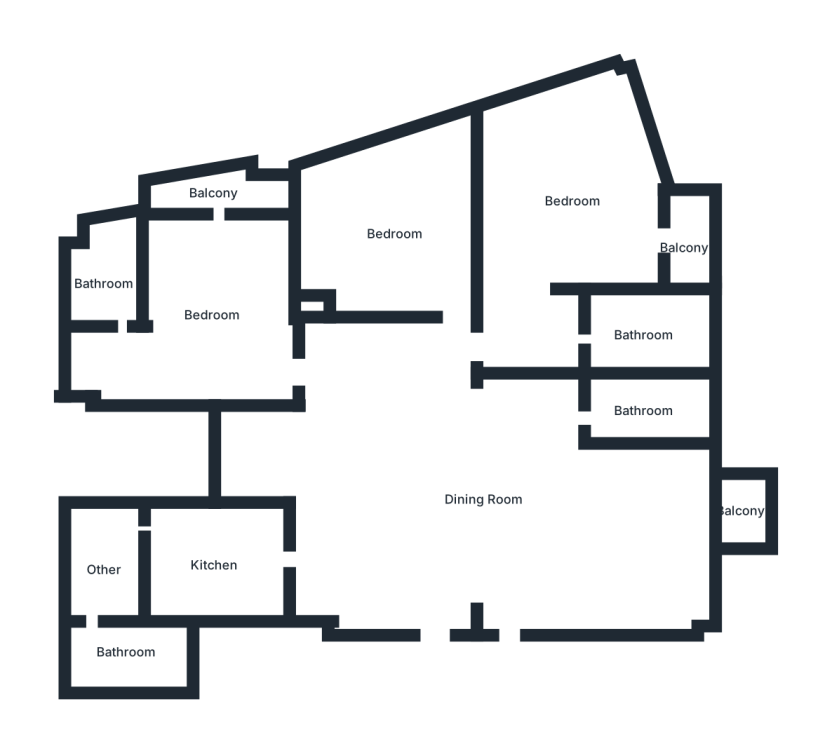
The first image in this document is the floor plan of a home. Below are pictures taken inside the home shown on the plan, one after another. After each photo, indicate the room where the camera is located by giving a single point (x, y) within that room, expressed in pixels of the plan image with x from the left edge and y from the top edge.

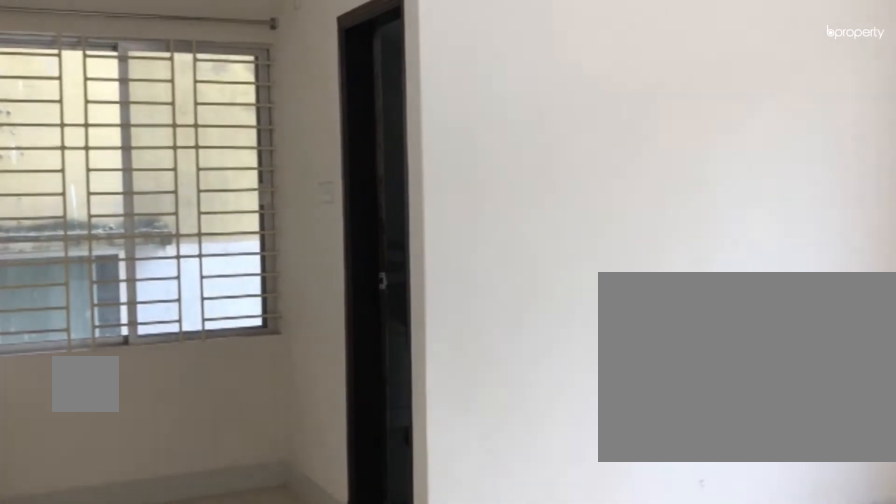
(211, 315)
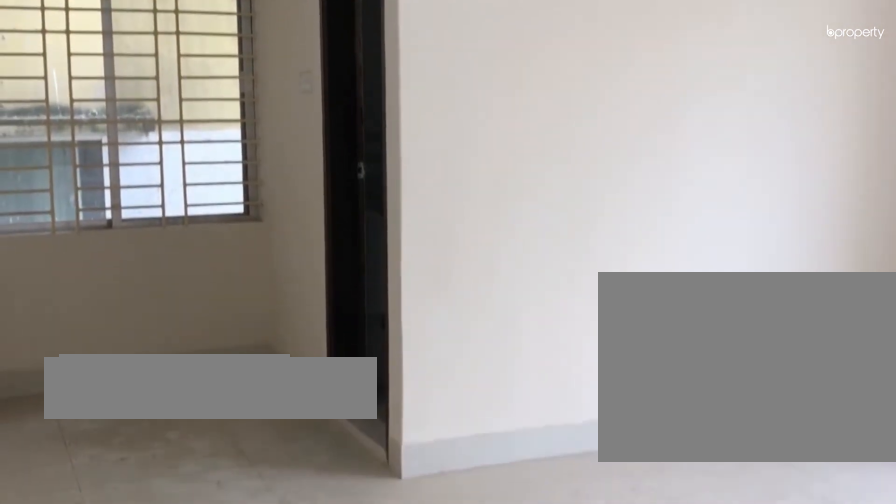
(211, 315)
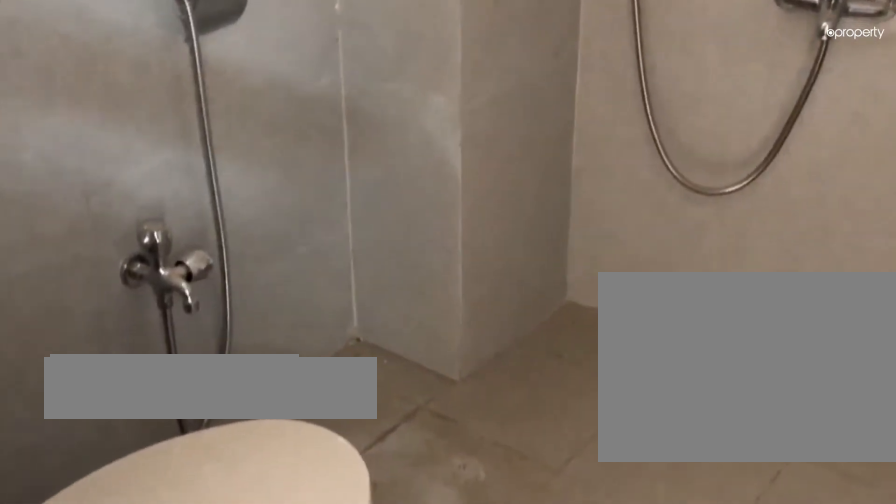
(105, 283)
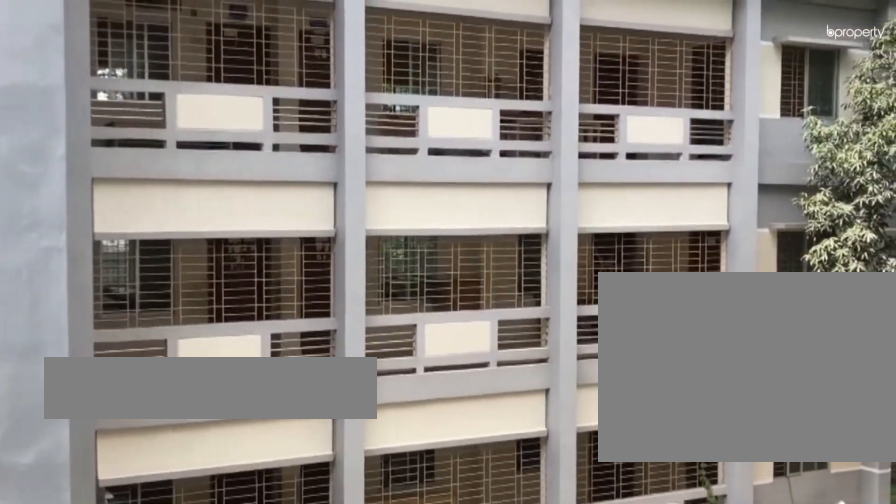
(209, 191)
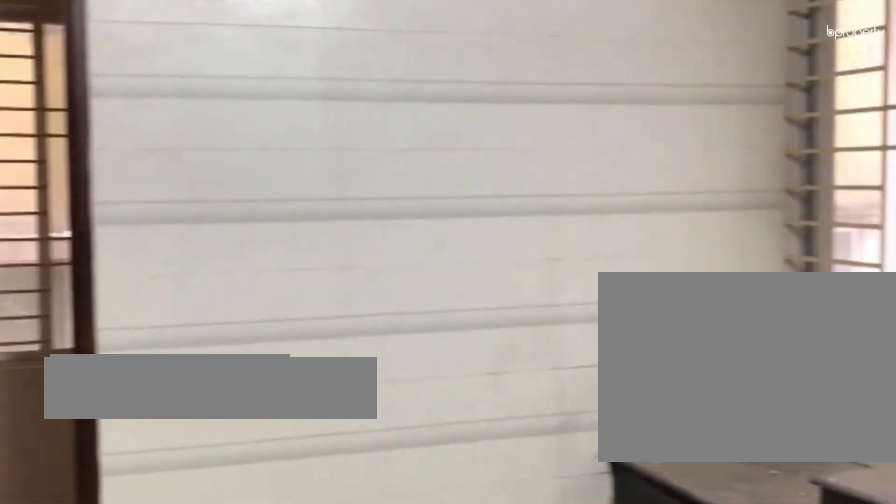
(211, 565)
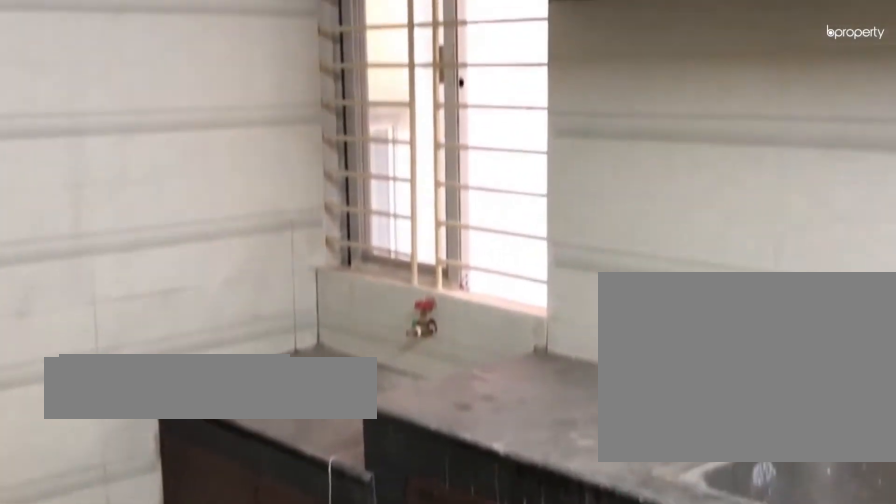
(211, 565)
